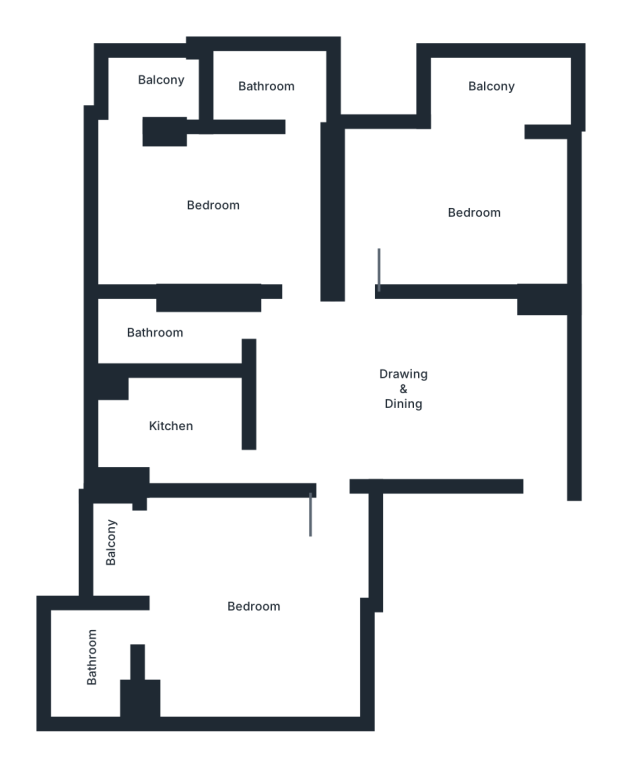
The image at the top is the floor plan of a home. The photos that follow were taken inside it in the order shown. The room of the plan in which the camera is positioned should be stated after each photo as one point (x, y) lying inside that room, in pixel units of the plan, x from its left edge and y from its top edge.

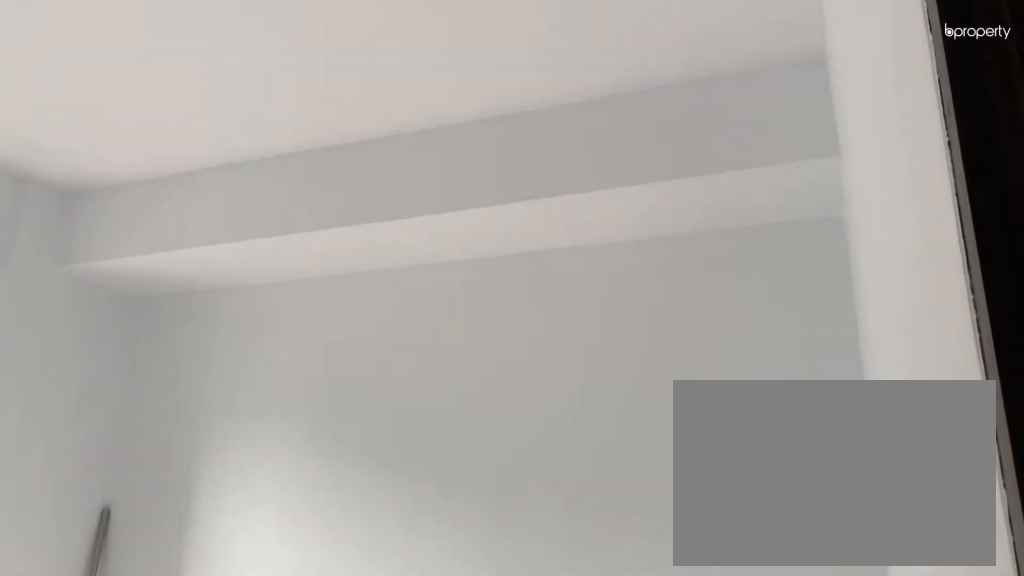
(478, 210)
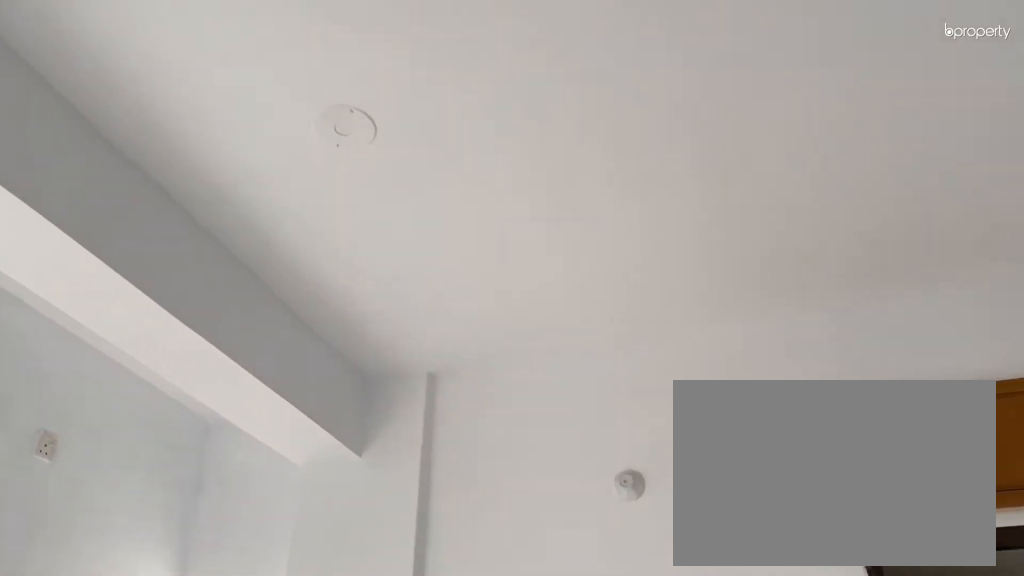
(219, 201)
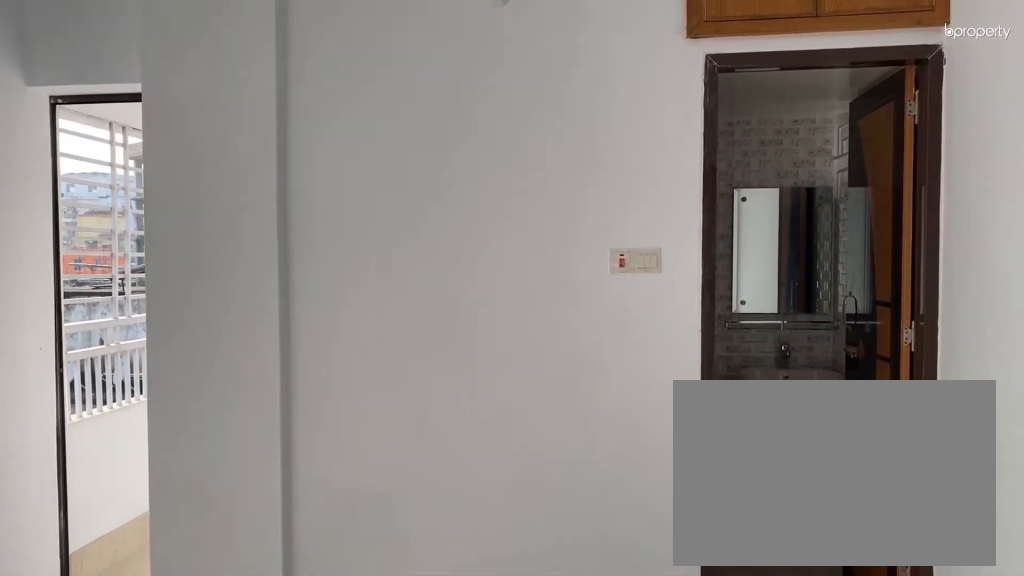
(219, 201)
